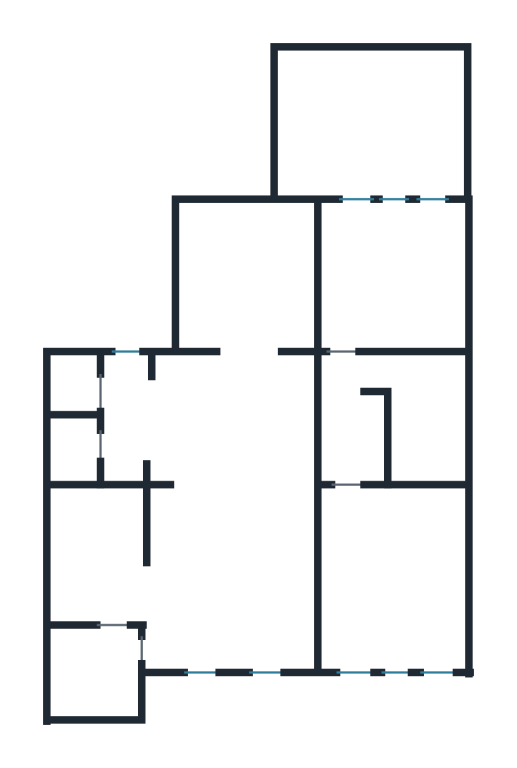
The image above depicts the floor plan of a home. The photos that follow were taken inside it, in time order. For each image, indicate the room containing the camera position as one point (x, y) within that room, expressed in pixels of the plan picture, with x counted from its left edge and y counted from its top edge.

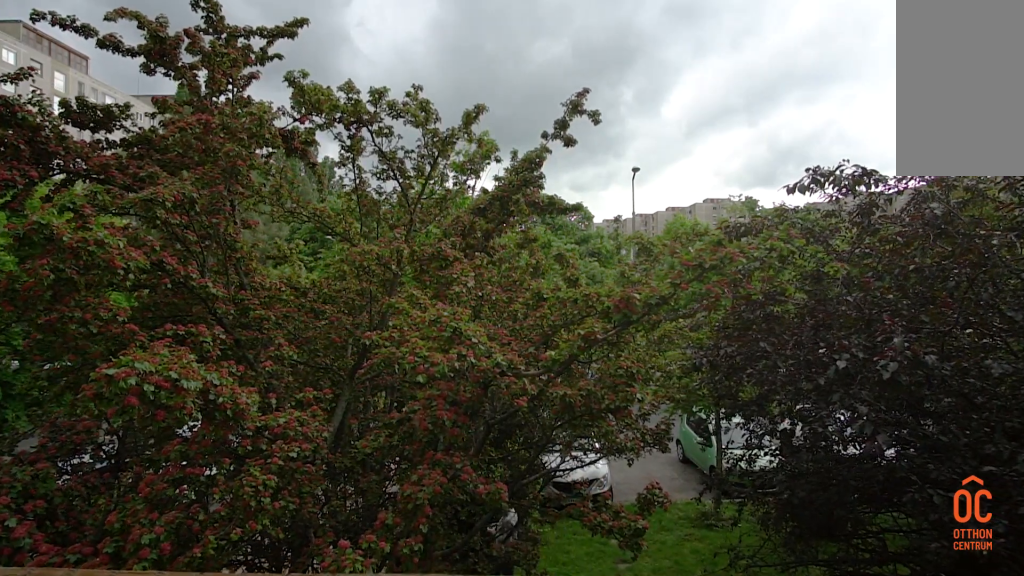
(103, 698)
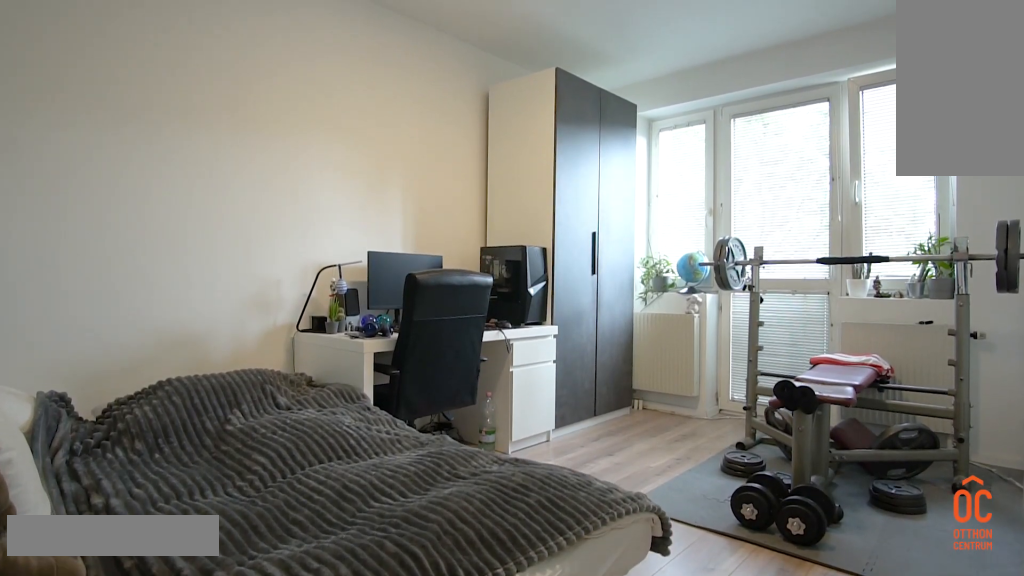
(413, 579)
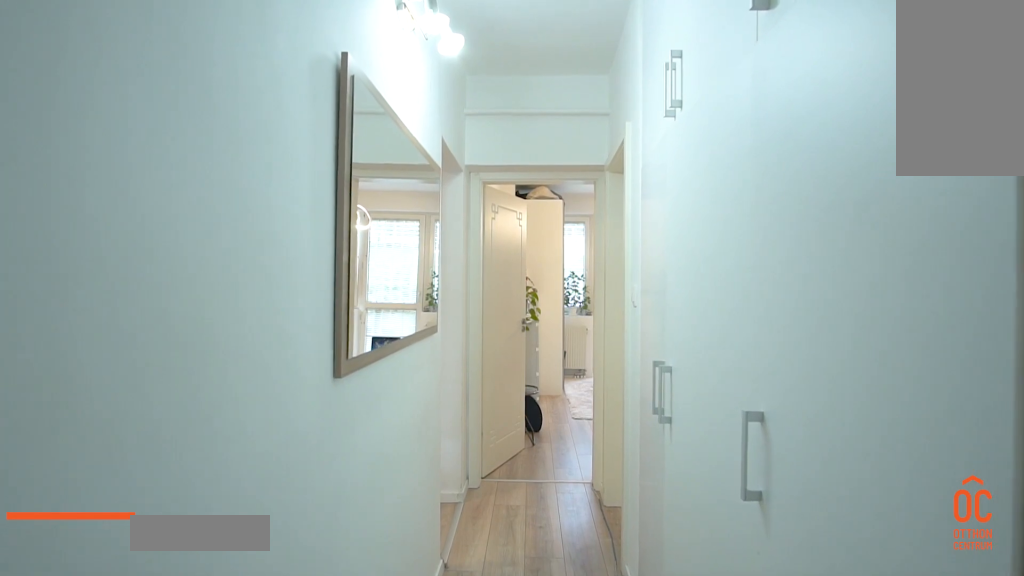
(341, 431)
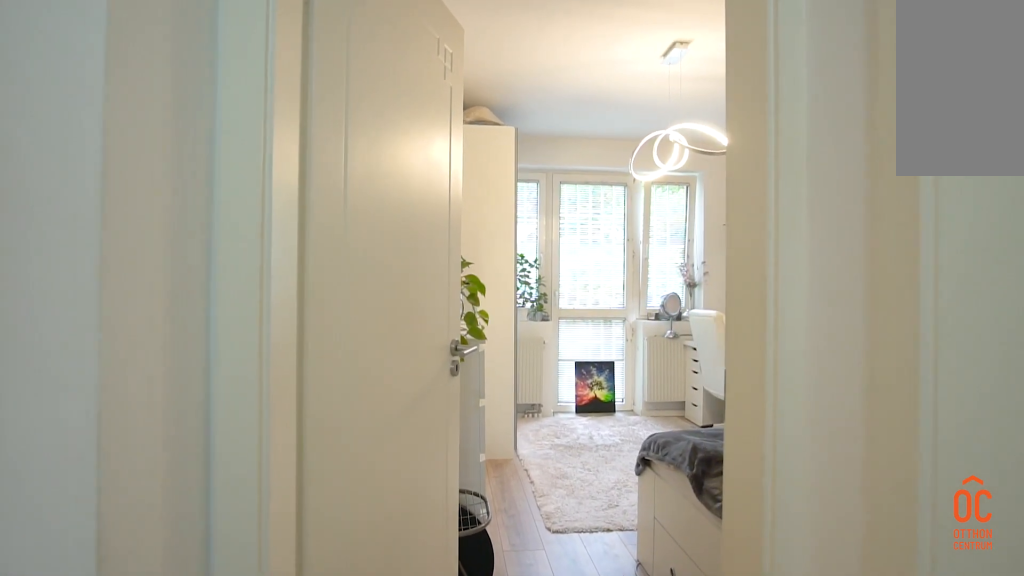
(340, 431)
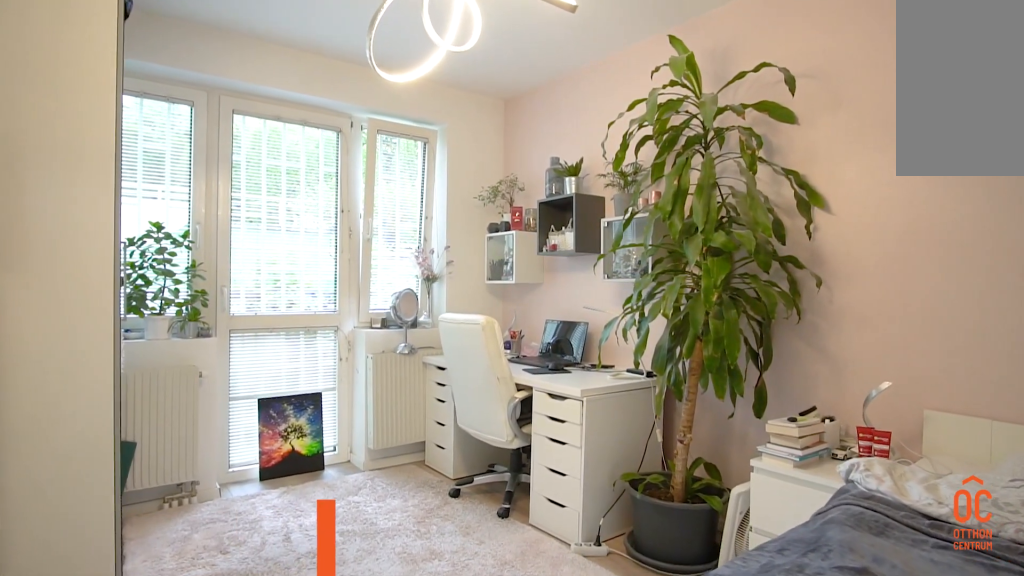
(406, 274)
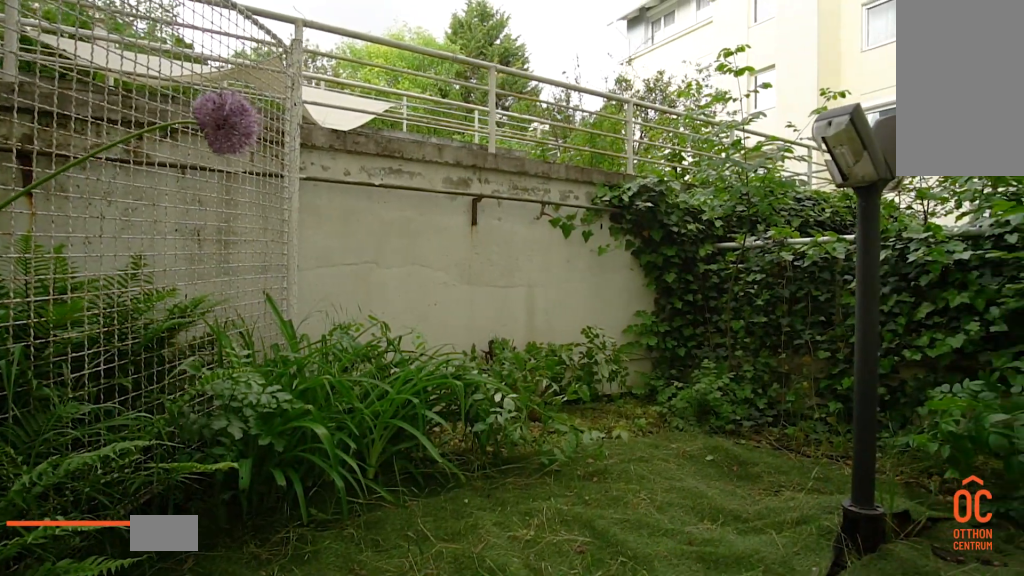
(379, 118)
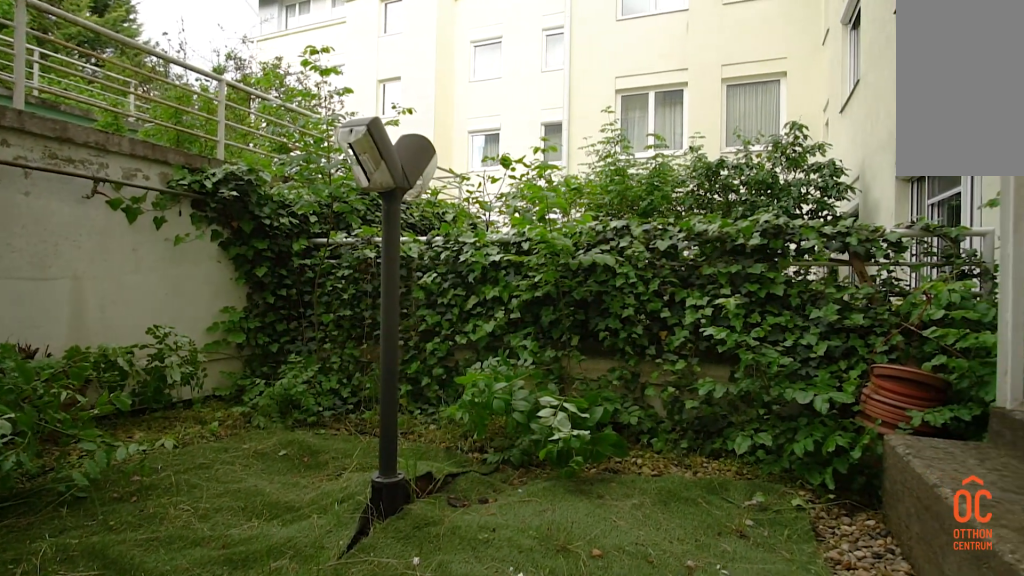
(378, 119)
